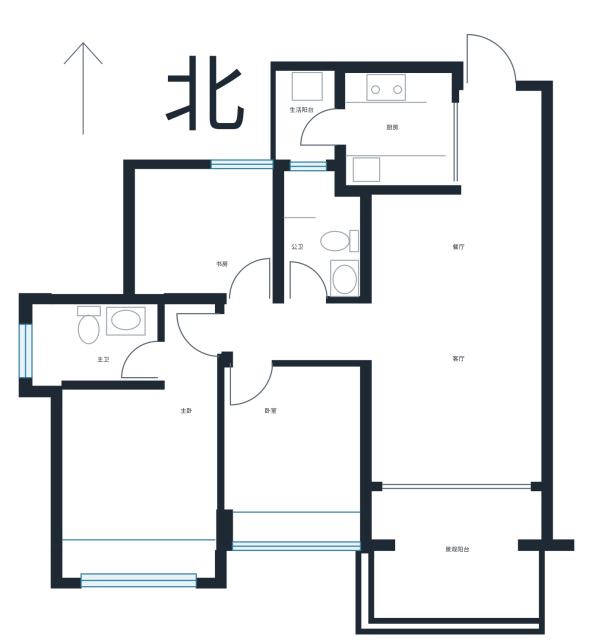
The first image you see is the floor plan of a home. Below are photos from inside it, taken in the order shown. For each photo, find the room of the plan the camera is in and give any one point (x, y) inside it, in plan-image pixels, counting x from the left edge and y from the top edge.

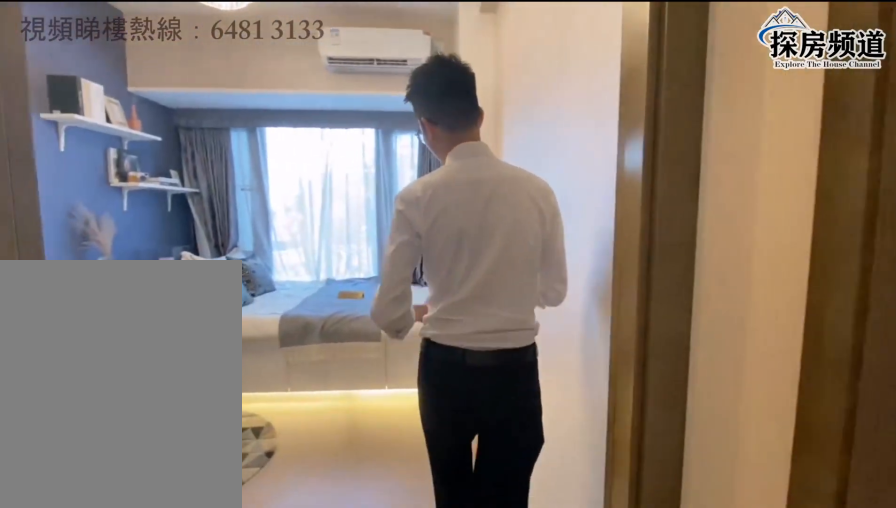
(299, 446)
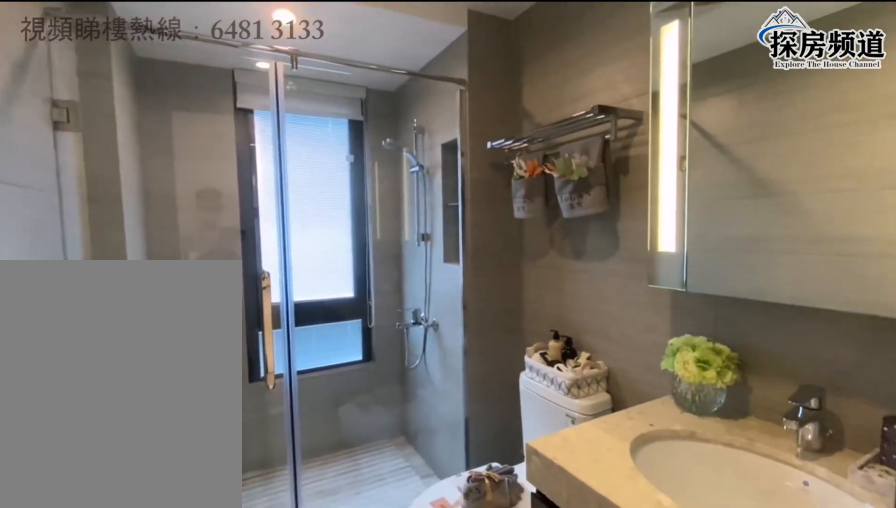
(97, 337)
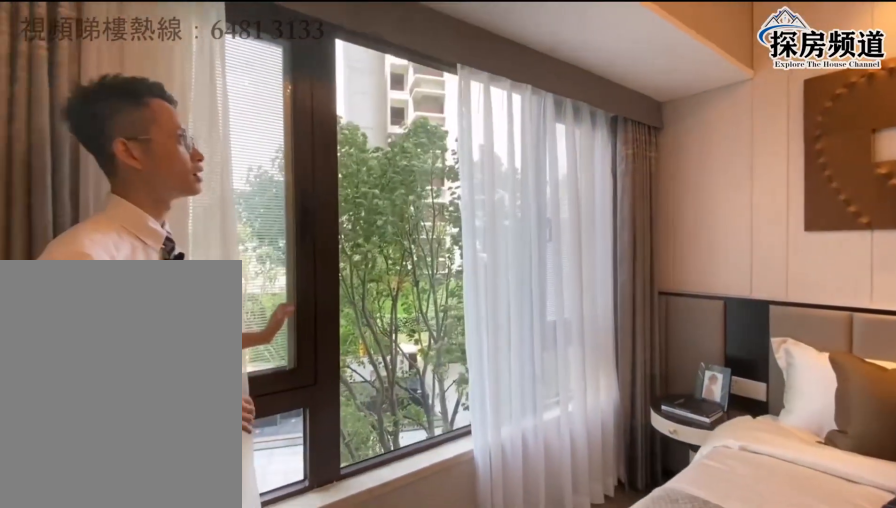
(126, 487)
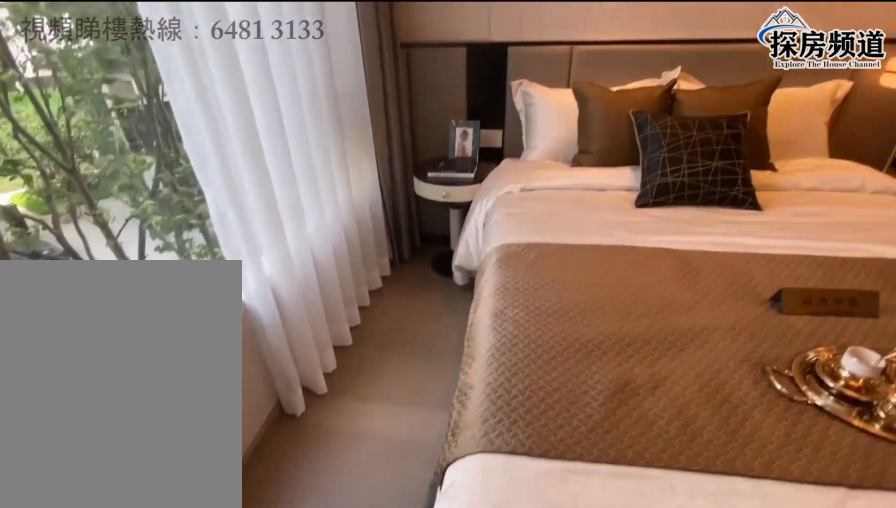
(126, 487)
